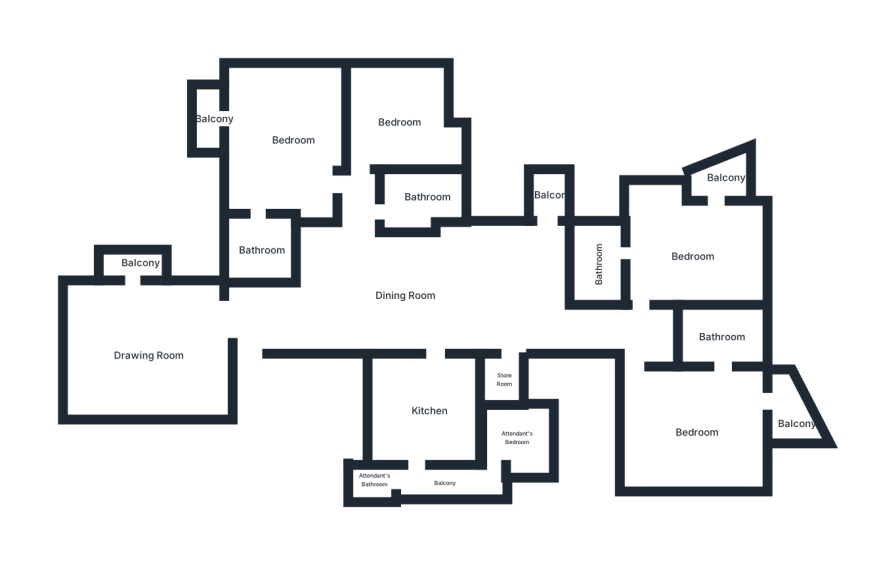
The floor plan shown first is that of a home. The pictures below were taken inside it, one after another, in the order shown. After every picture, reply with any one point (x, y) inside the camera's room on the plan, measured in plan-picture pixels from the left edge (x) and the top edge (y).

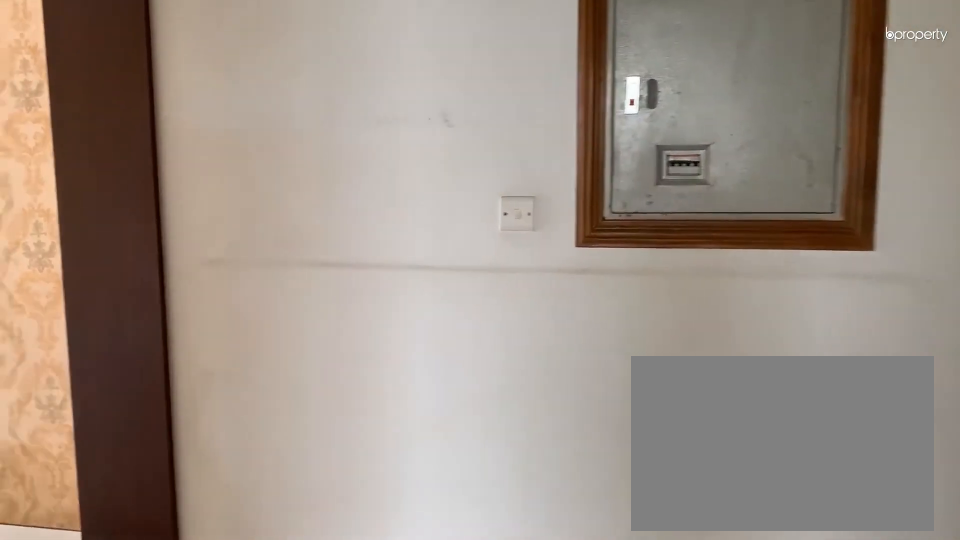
(252, 333)
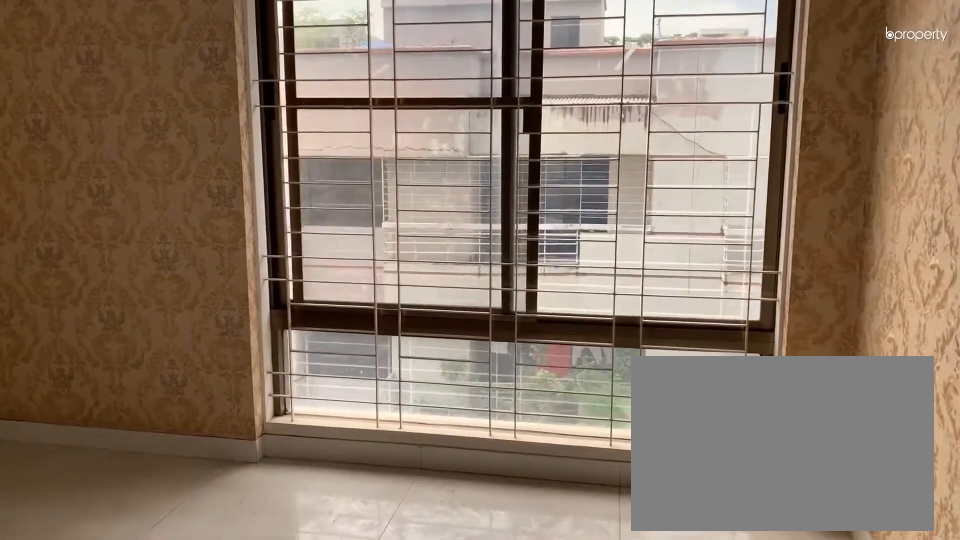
(145, 361)
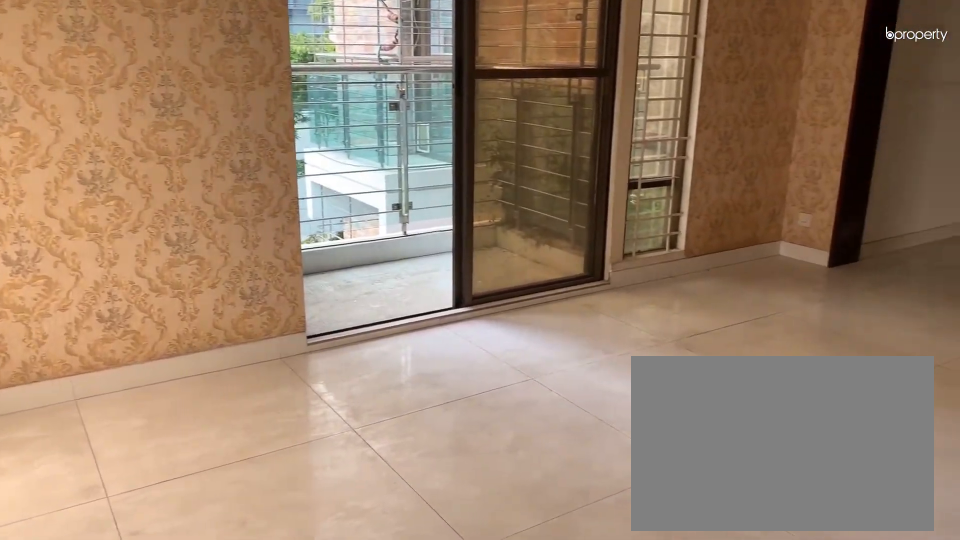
(145, 361)
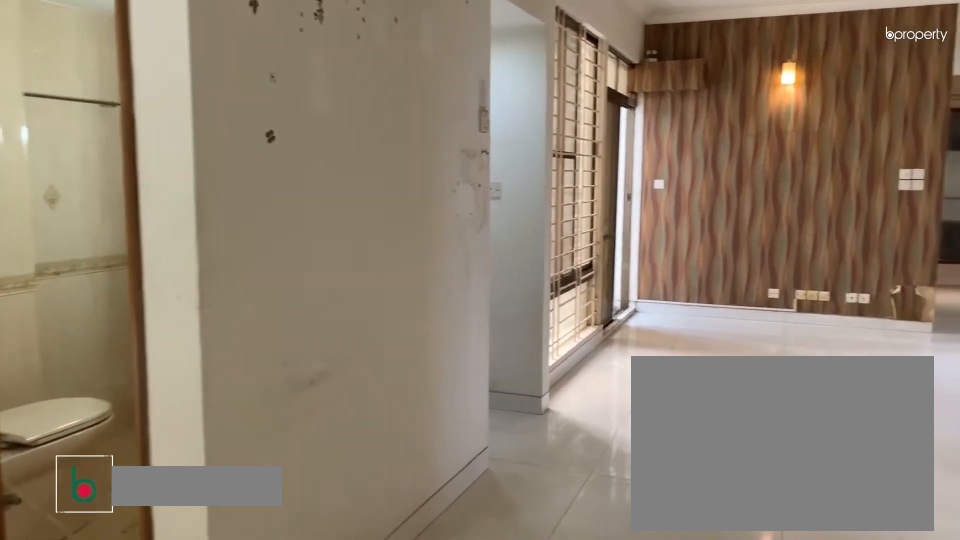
(405, 296)
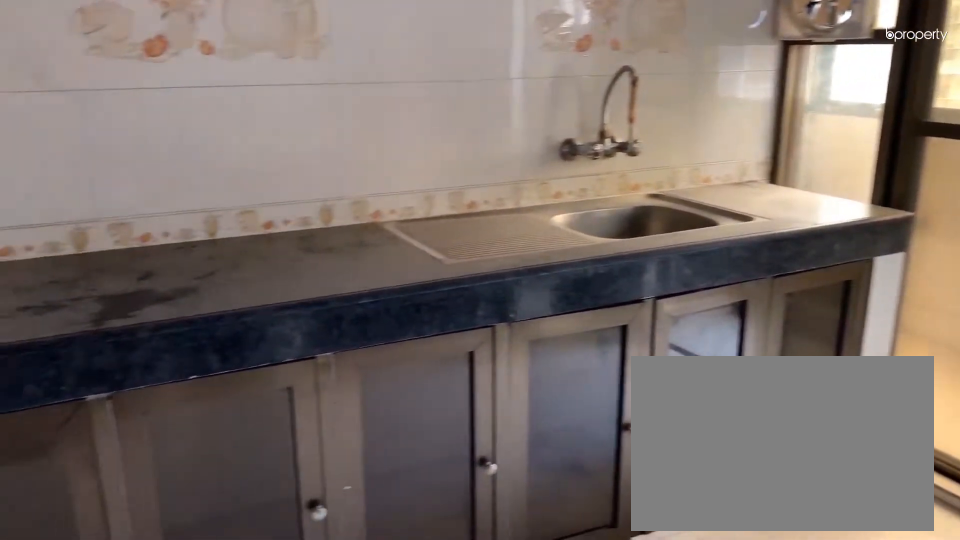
(432, 410)
